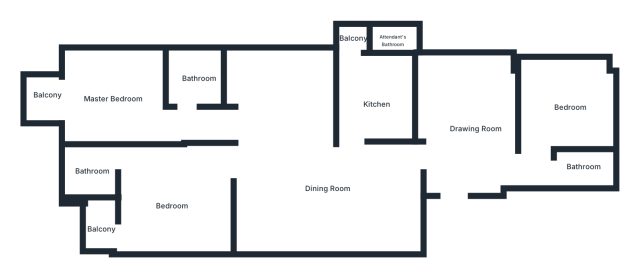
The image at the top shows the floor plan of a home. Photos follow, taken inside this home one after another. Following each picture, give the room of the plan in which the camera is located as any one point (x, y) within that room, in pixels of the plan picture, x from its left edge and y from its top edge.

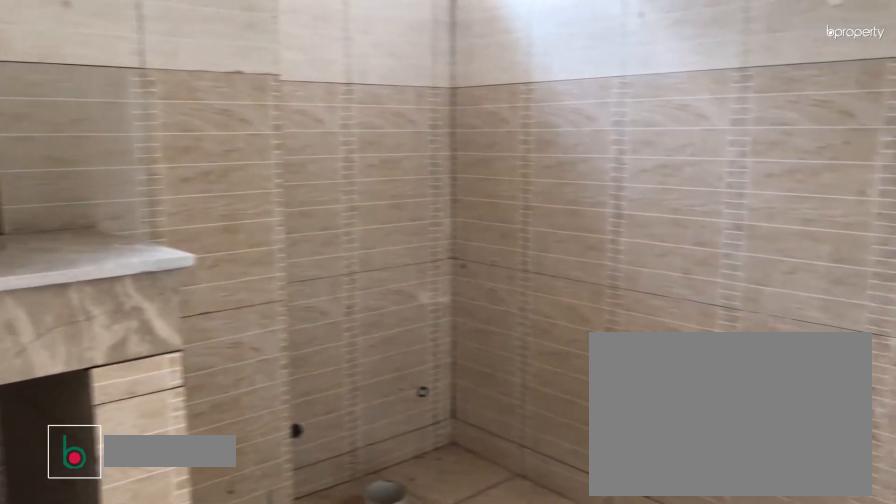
(198, 77)
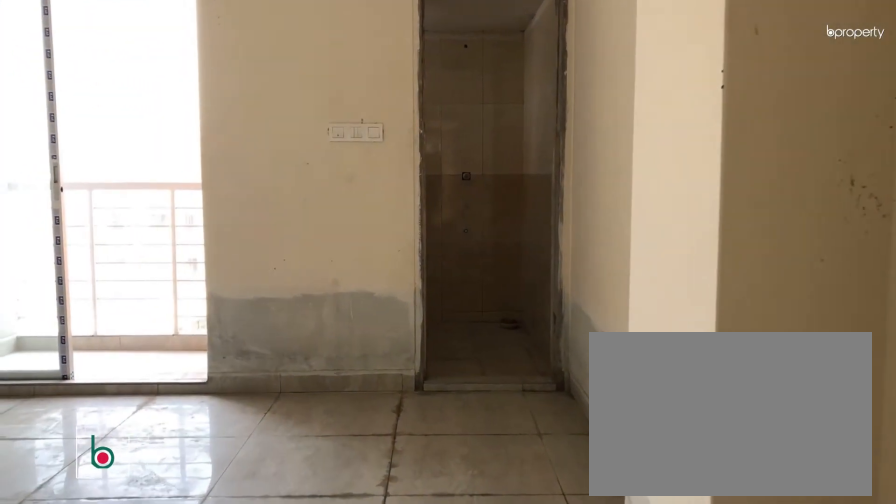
(173, 202)
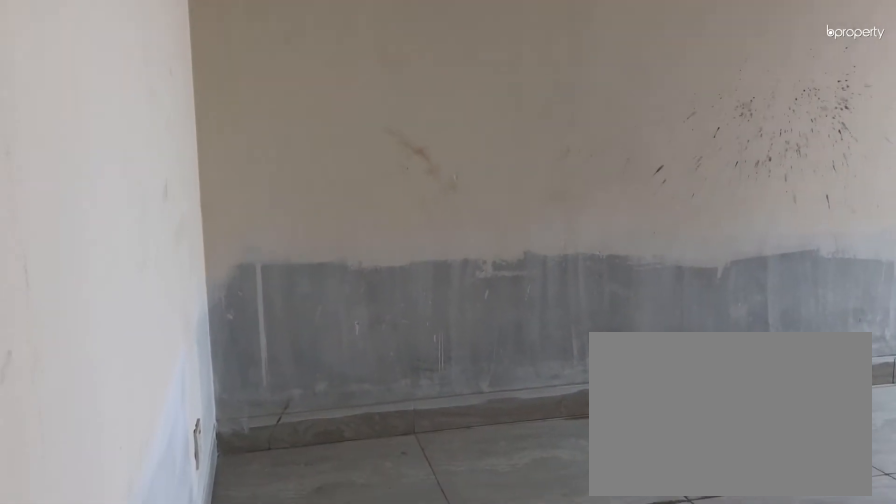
(173, 202)
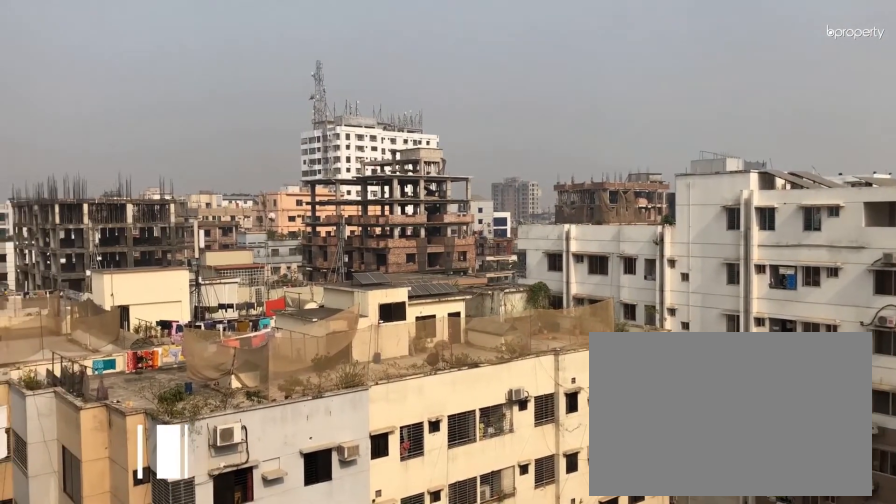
(100, 229)
